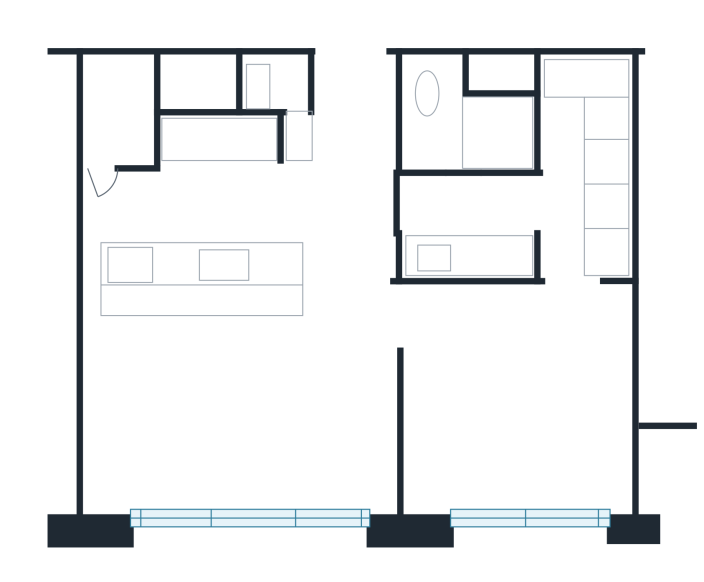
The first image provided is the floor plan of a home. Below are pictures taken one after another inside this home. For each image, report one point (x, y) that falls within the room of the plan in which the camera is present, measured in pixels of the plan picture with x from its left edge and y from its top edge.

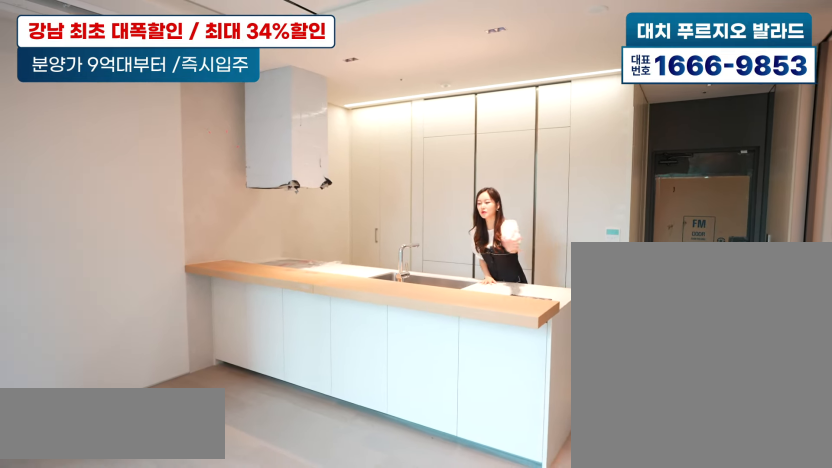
(208, 193)
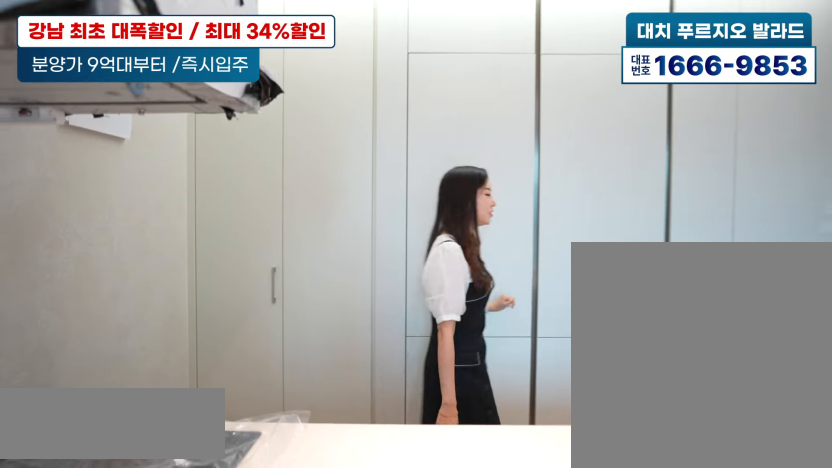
(209, 193)
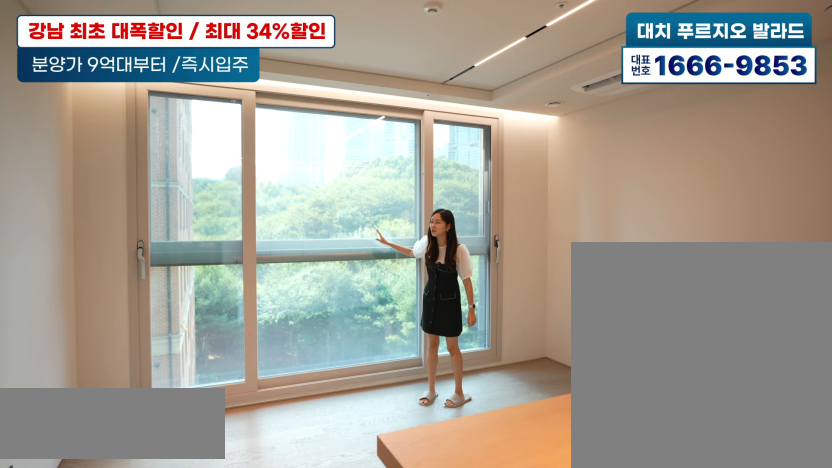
(231, 417)
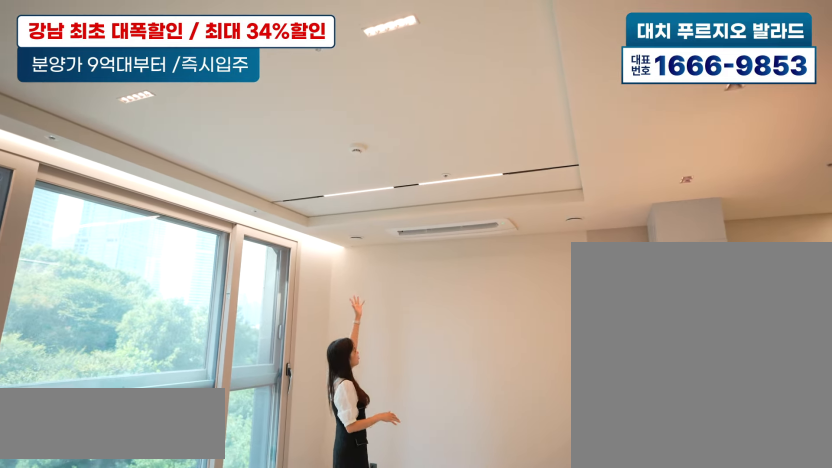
(231, 417)
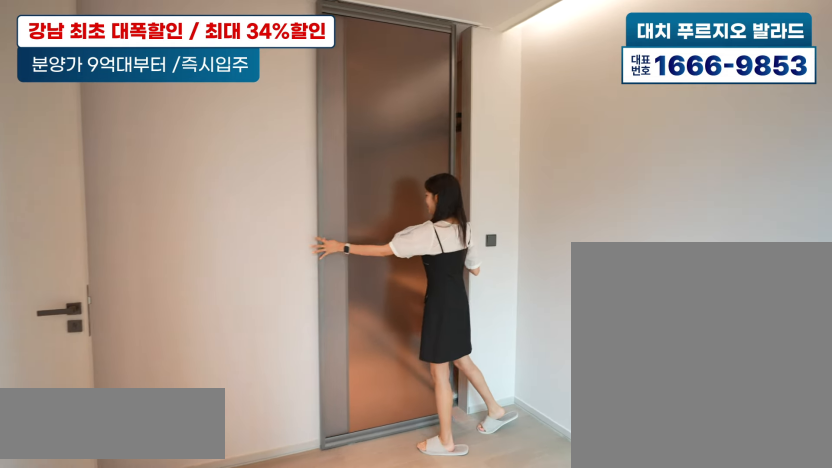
(523, 413)
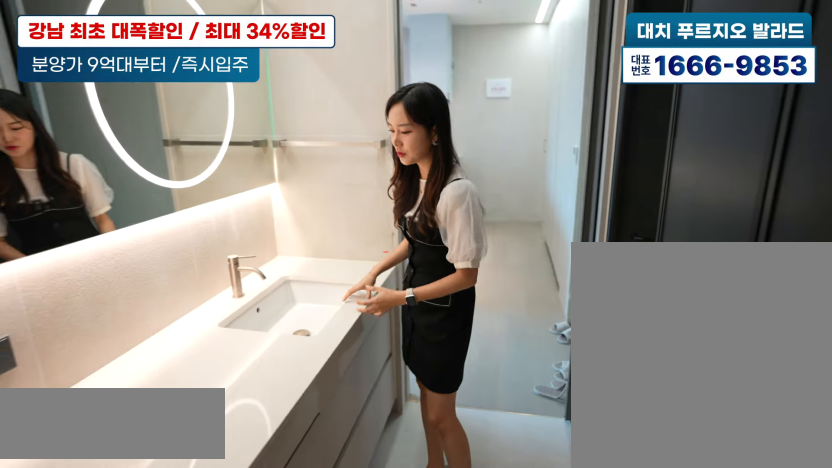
(532, 180)
